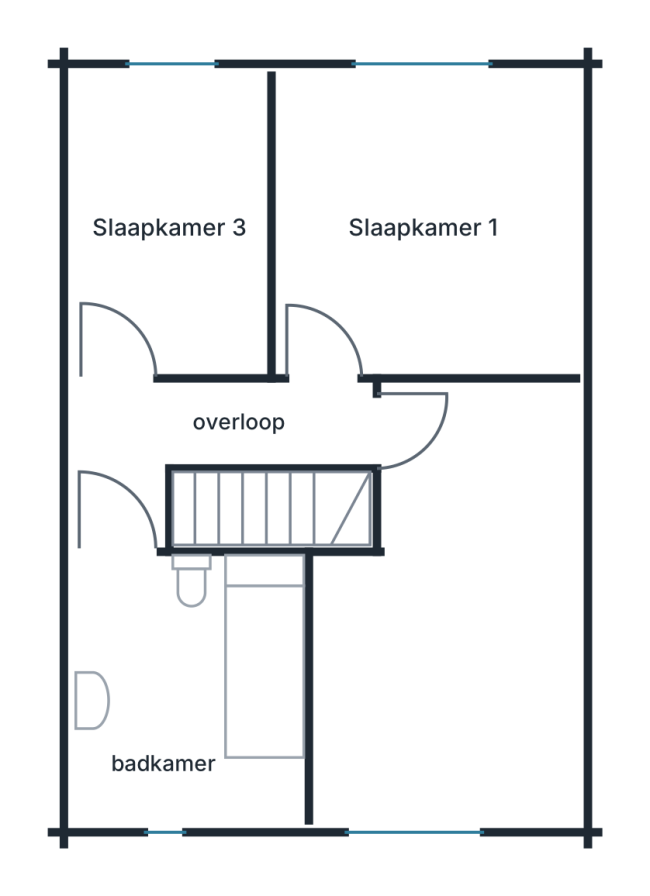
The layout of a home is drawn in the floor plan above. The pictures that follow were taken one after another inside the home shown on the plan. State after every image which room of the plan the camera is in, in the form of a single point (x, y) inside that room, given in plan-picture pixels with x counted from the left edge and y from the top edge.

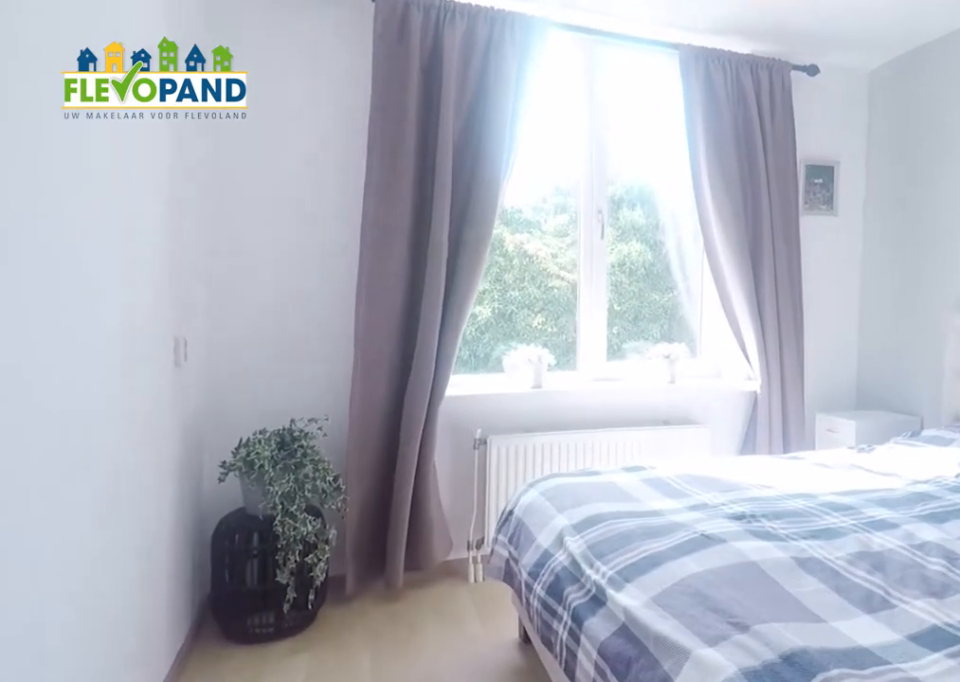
(426, 223)
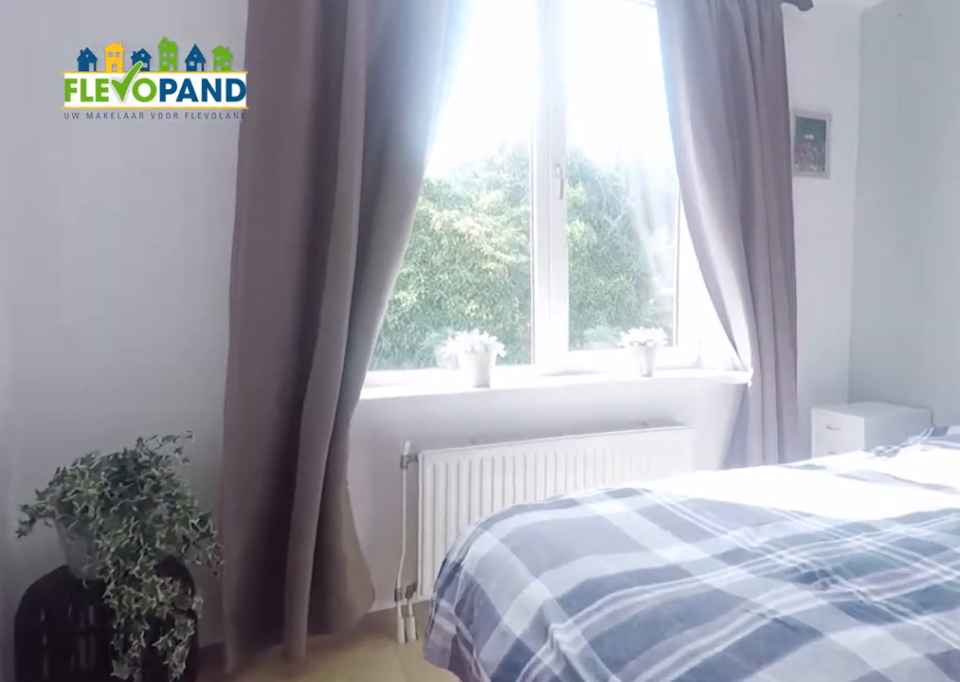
(426, 223)
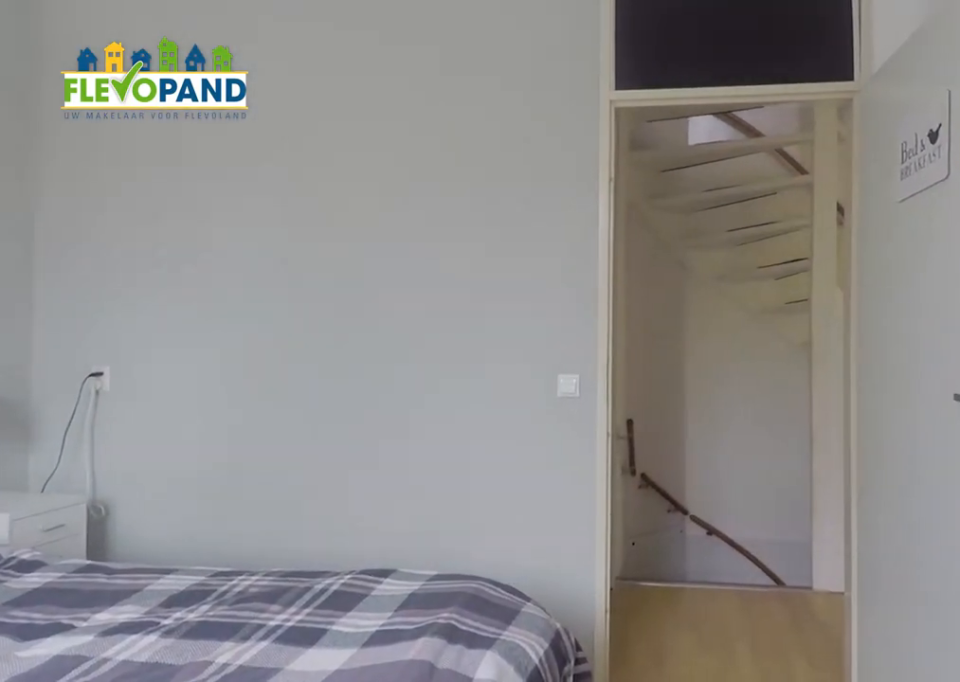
(426, 223)
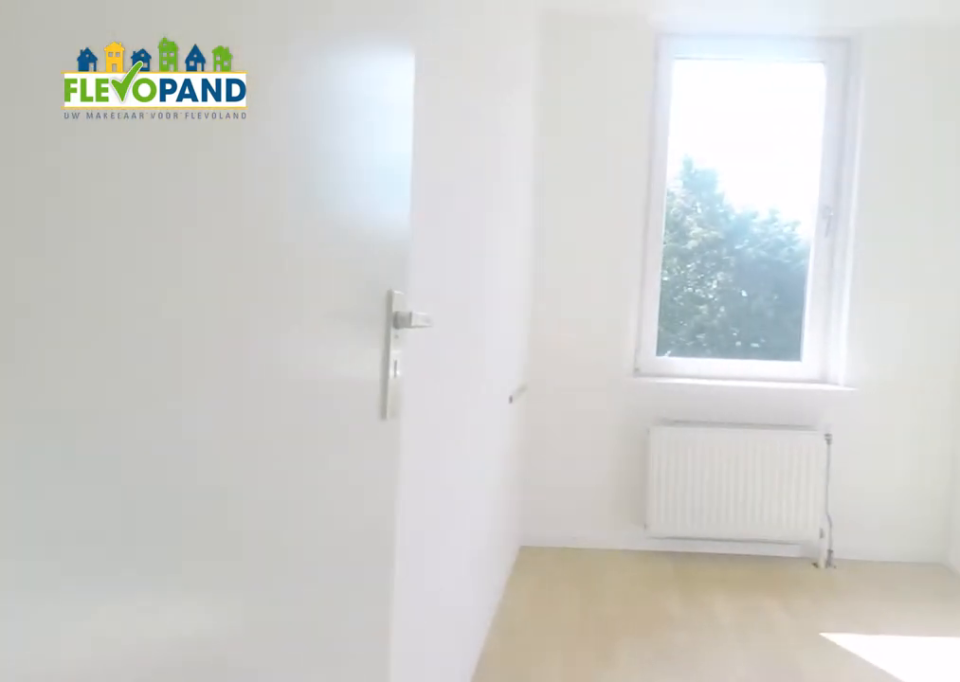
(169, 223)
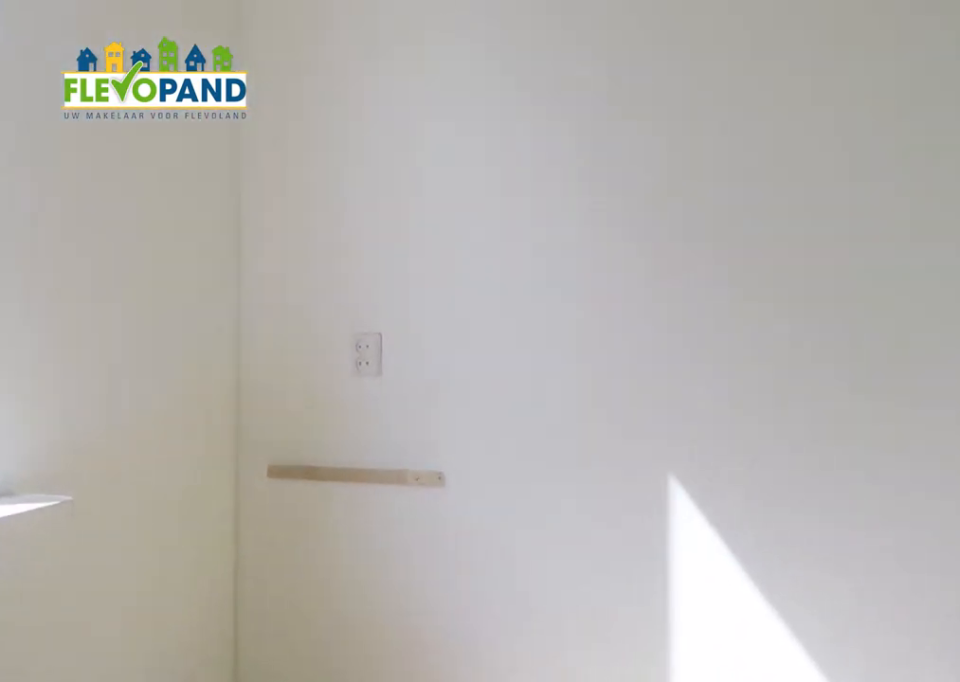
(169, 223)
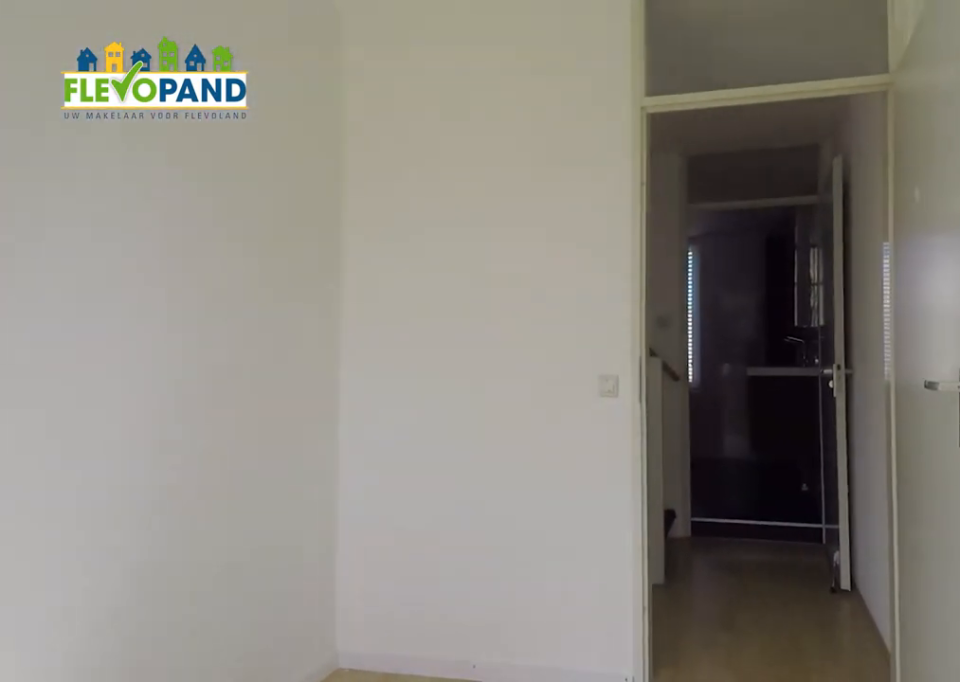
(169, 223)
